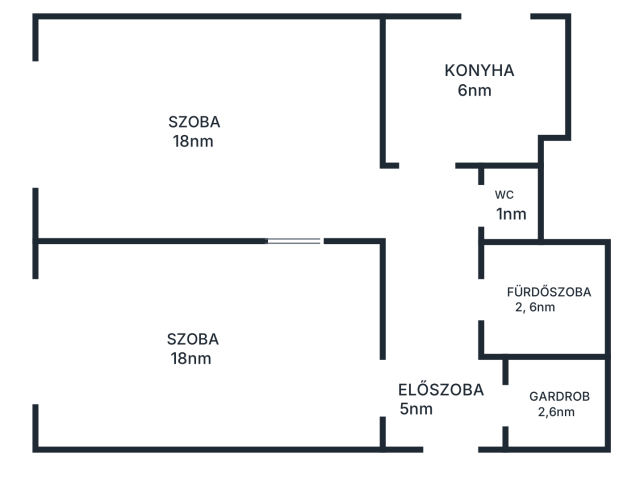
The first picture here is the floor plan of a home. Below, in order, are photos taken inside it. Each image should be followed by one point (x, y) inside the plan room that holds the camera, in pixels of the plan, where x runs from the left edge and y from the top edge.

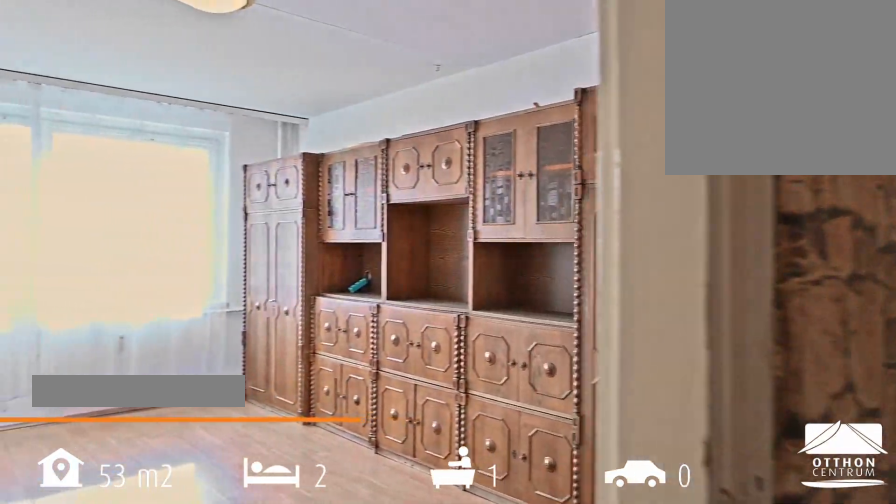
(202, 352)
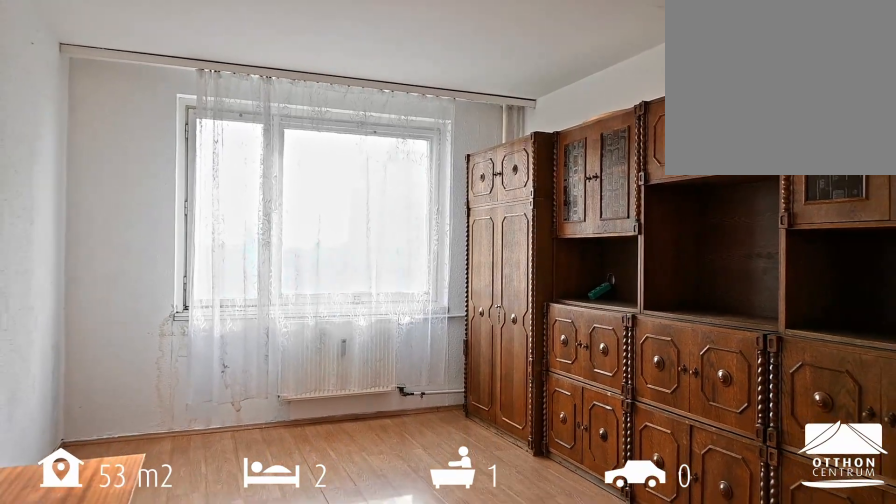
(202, 352)
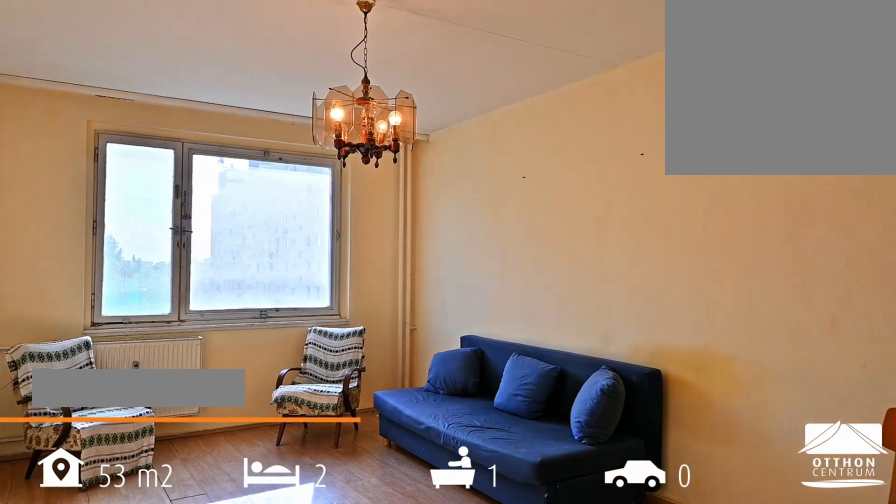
(213, 137)
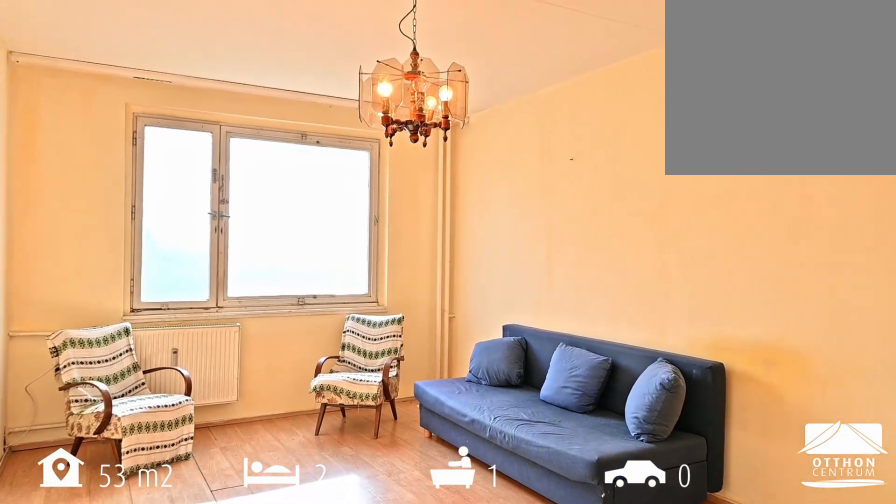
(213, 137)
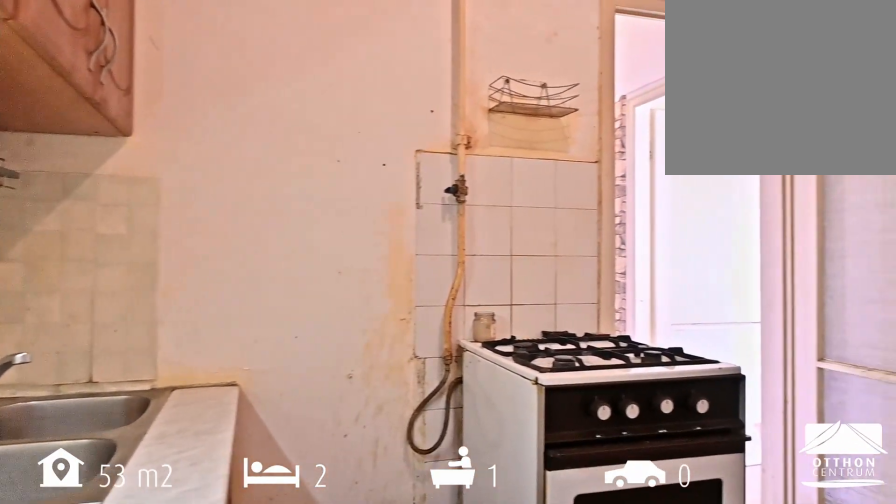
(478, 93)
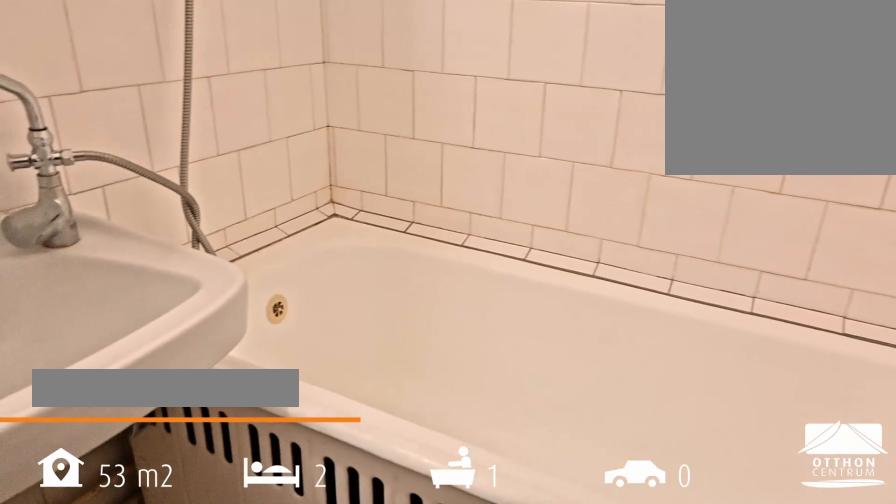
(549, 308)
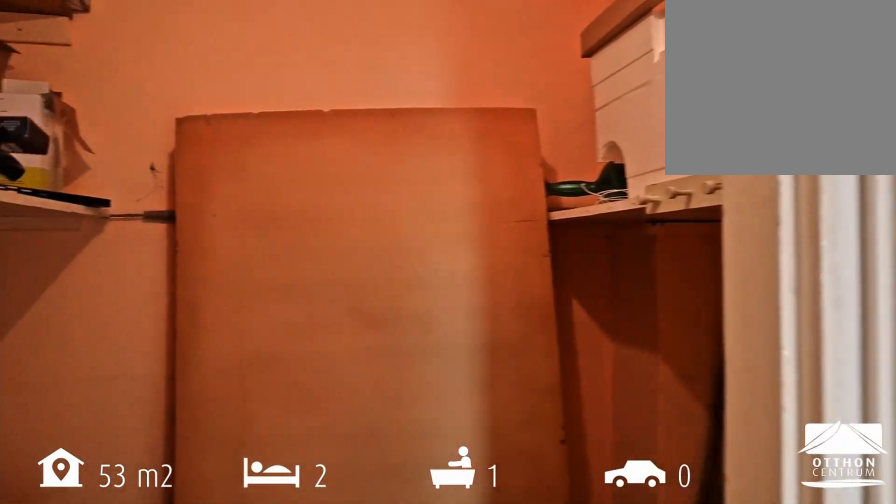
(555, 404)
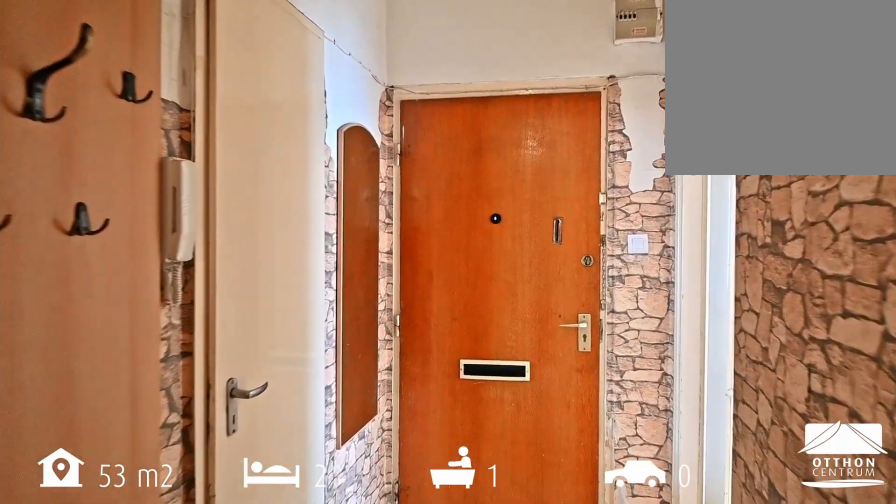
(449, 424)
